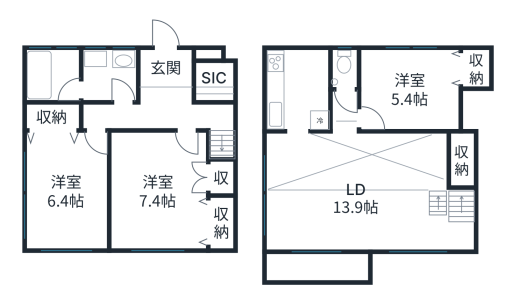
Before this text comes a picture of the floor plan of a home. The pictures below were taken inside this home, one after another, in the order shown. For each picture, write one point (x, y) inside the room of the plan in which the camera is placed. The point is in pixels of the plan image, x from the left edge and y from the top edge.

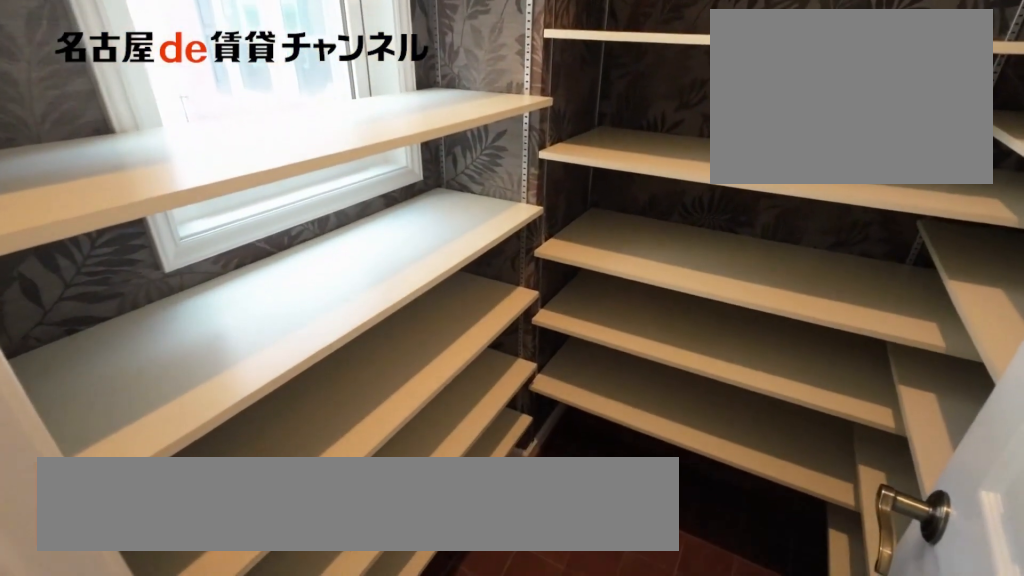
(215, 81)
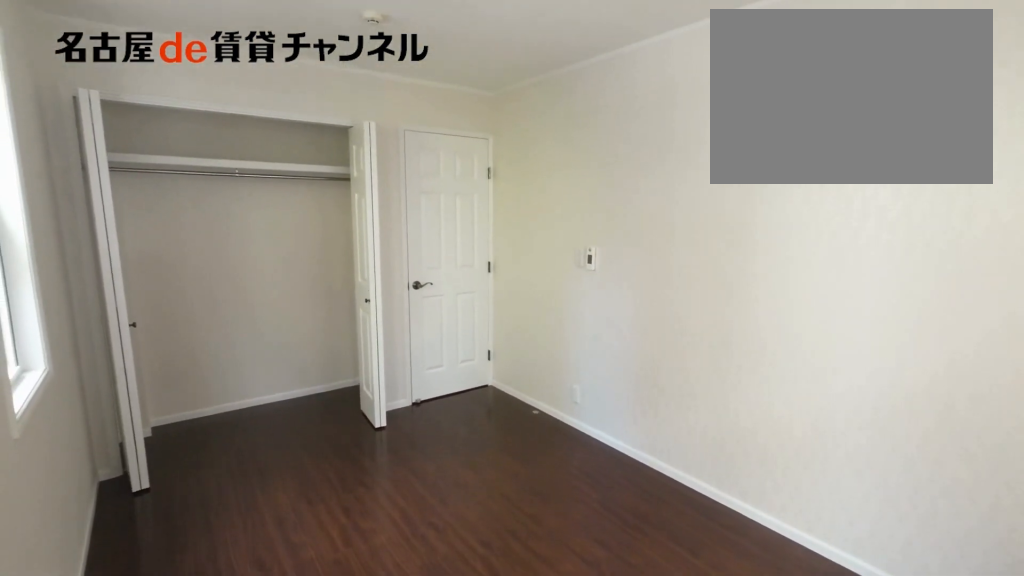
(67, 182)
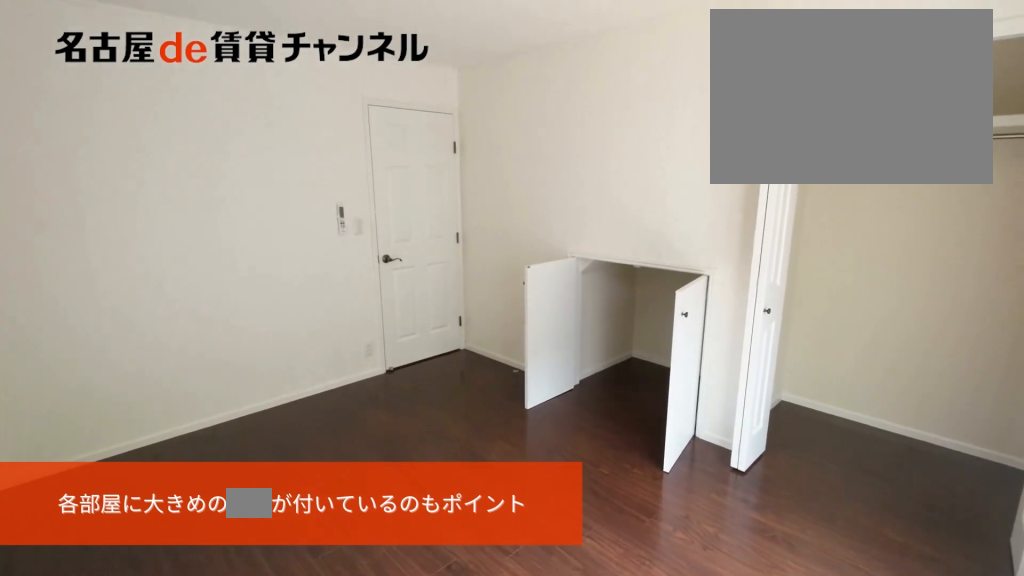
(169, 194)
